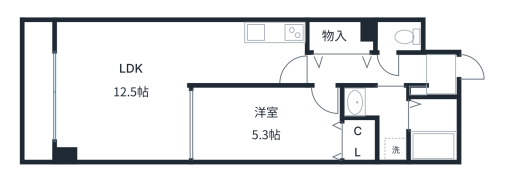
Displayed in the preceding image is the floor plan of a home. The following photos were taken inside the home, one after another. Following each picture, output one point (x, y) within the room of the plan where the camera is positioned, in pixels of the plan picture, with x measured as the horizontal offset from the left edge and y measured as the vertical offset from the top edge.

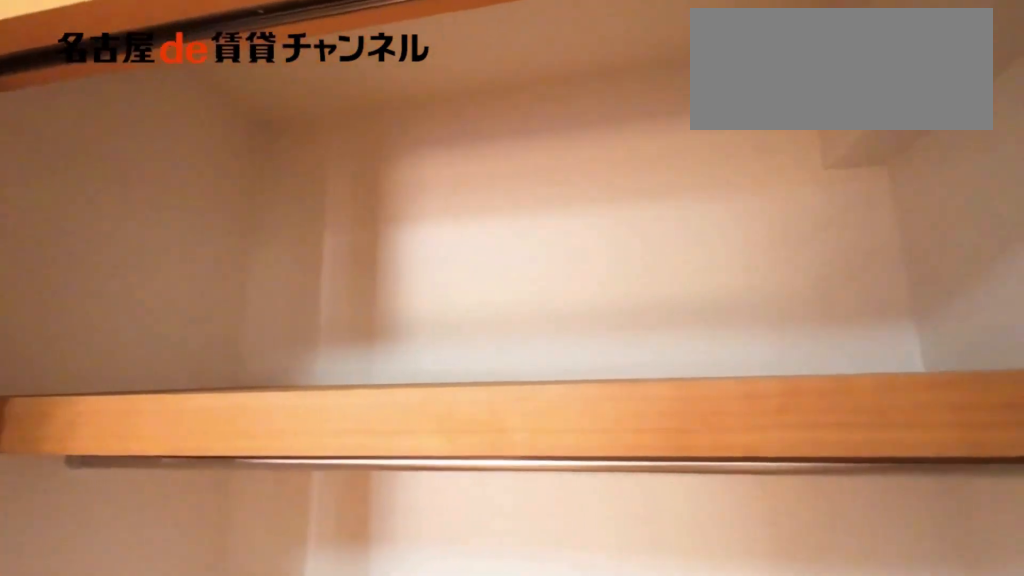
(357, 141)
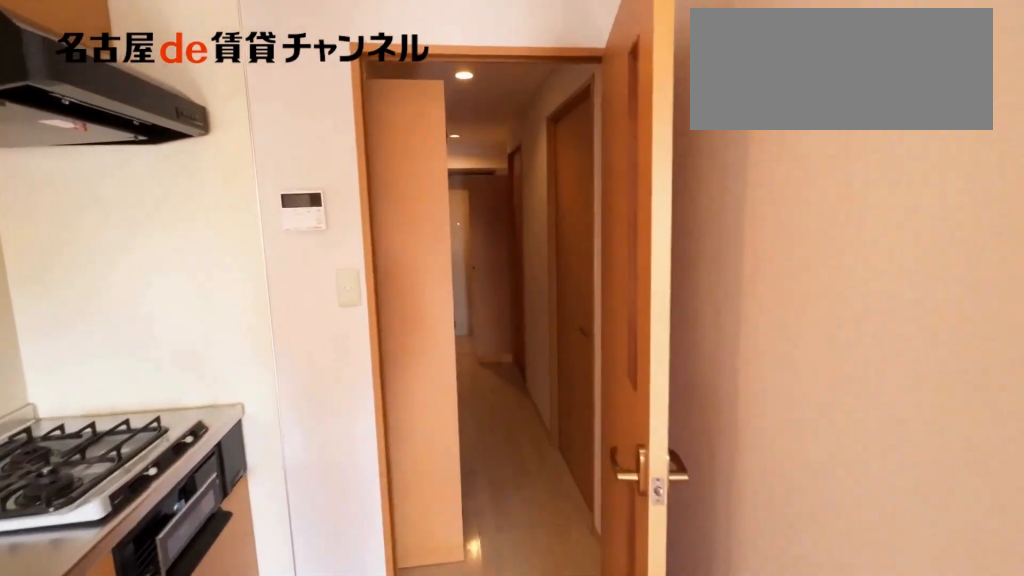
(246, 64)
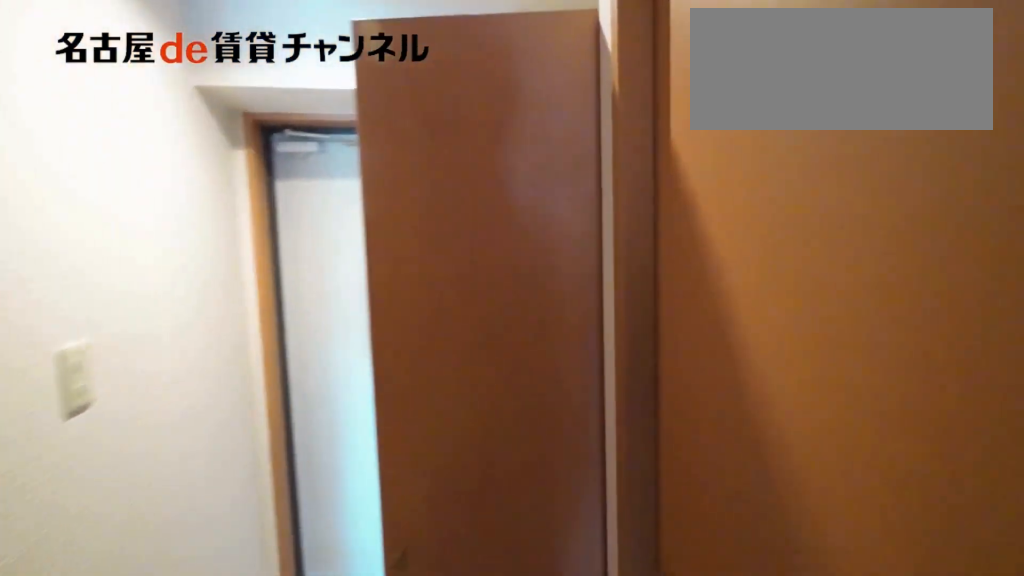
(368, 70)
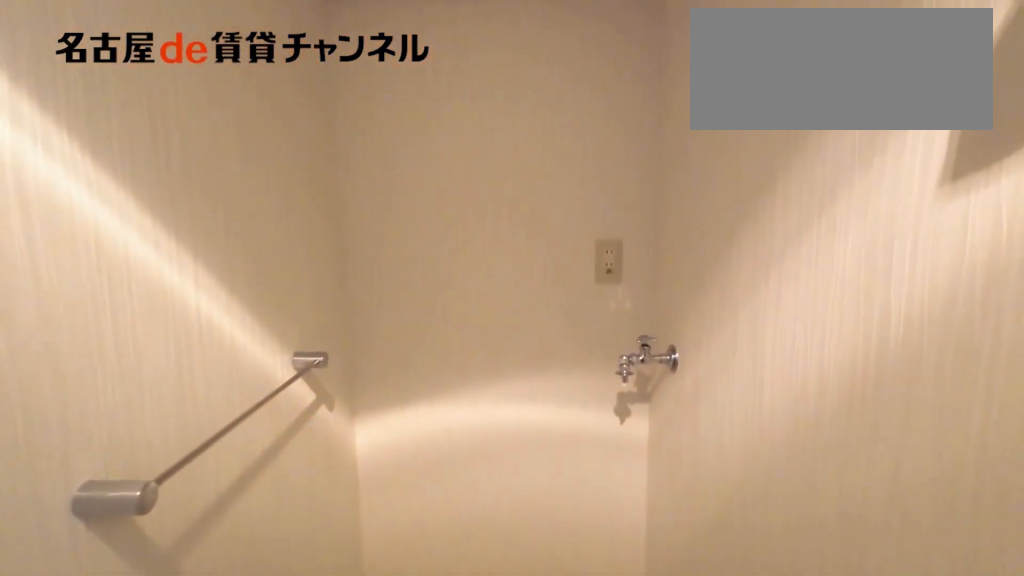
(381, 117)
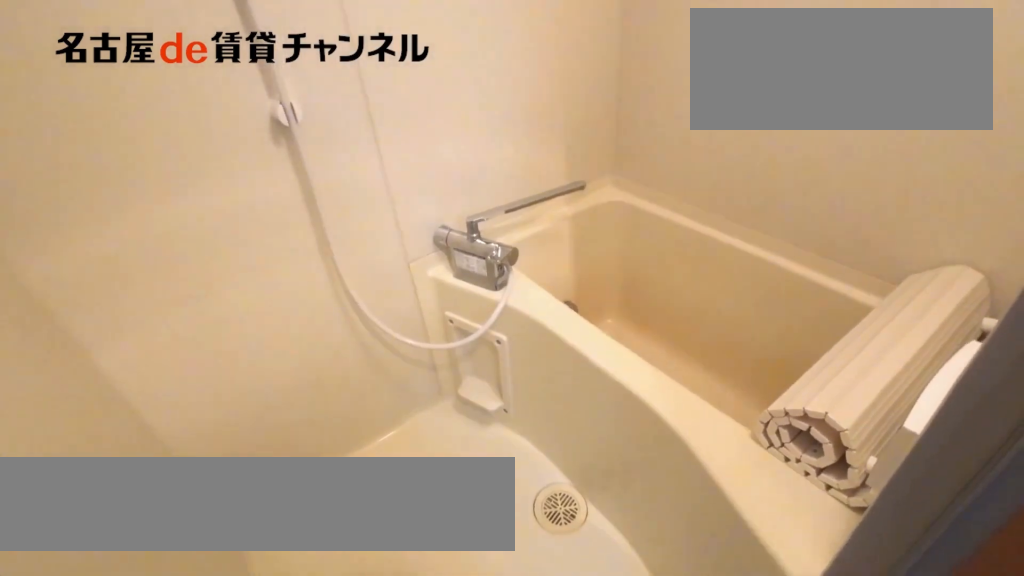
(433, 129)
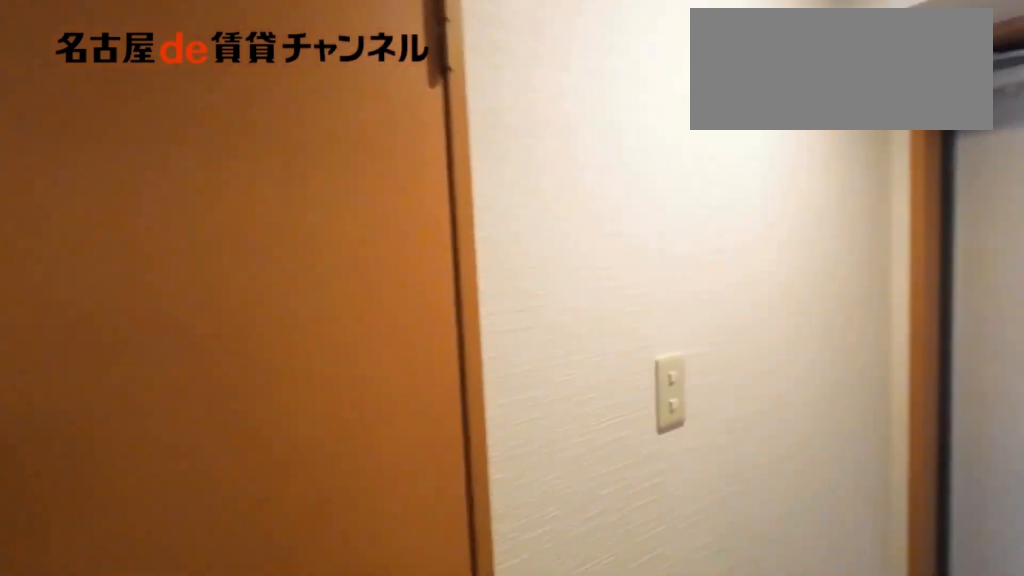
(441, 74)
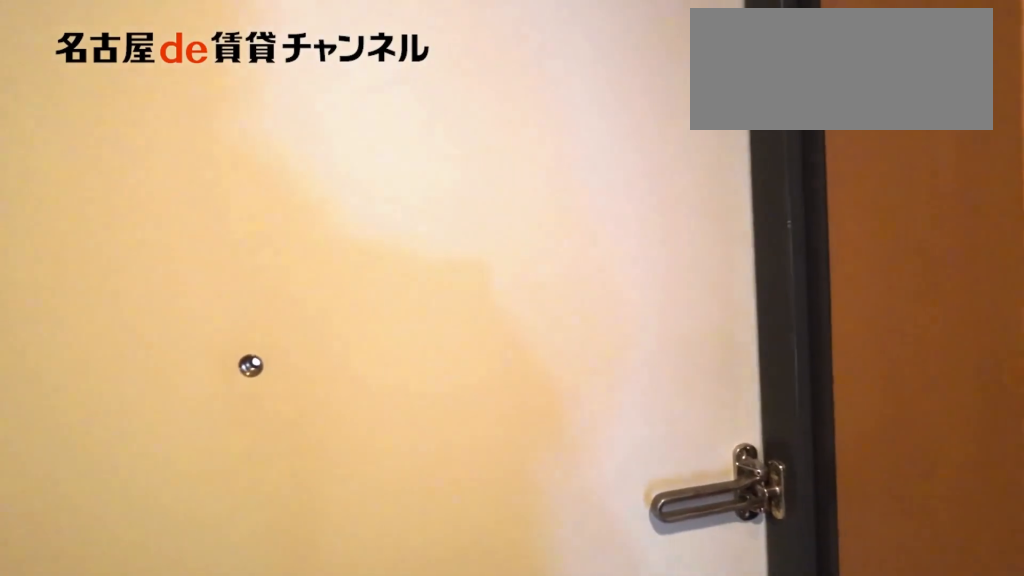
(441, 74)
